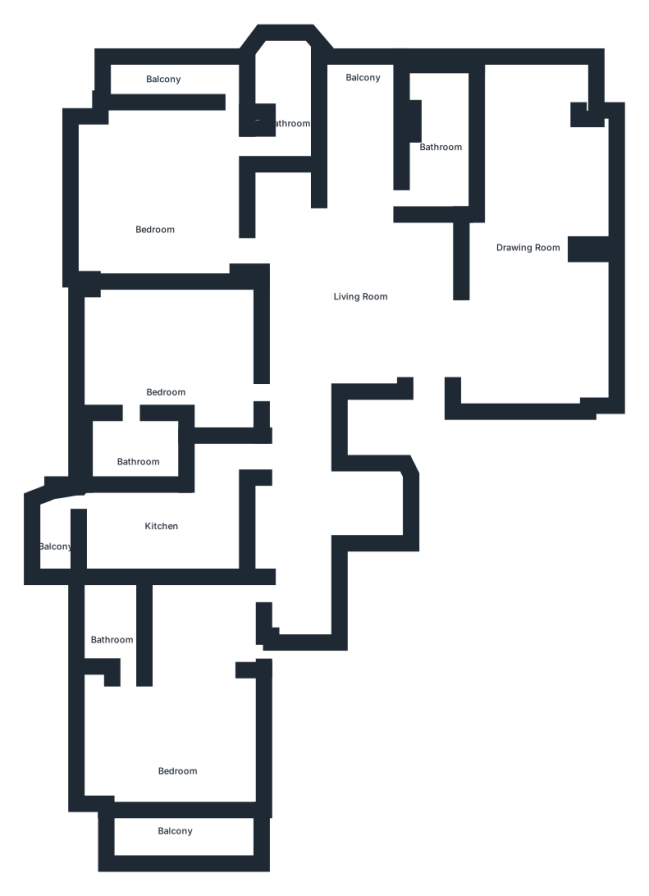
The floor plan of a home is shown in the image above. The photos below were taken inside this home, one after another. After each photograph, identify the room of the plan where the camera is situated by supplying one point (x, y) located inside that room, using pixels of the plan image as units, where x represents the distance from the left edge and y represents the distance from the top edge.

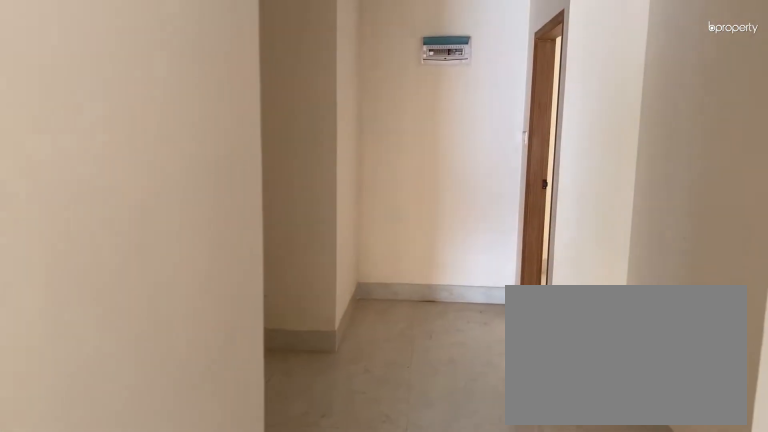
(366, 294)
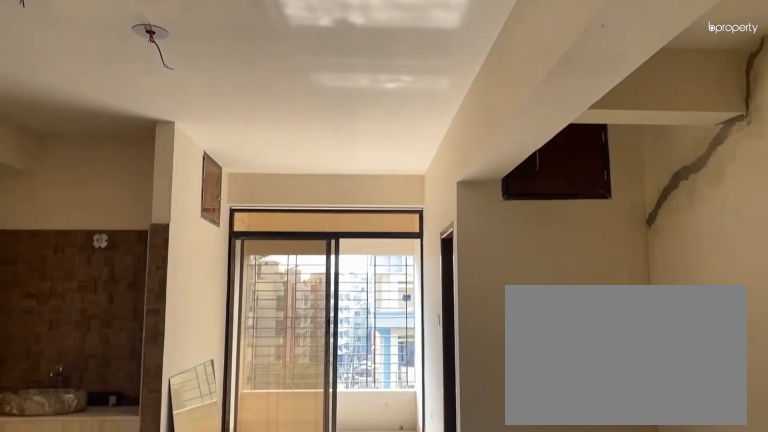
(366, 294)
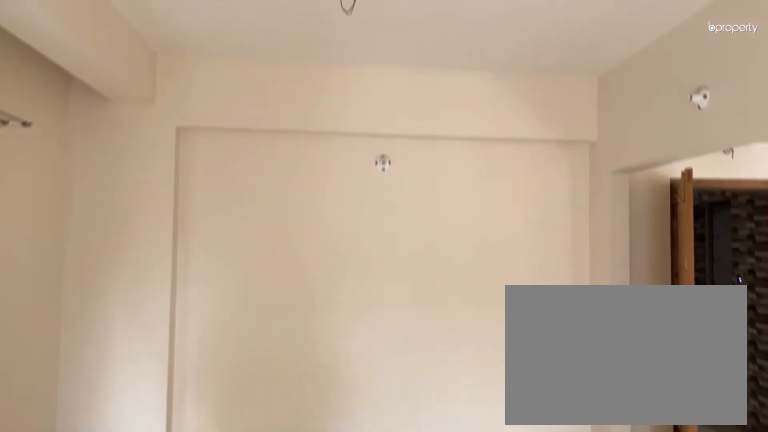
(527, 241)
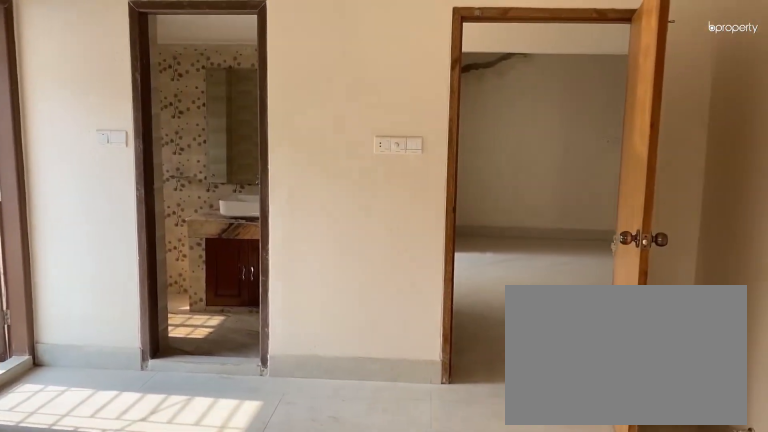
(161, 212)
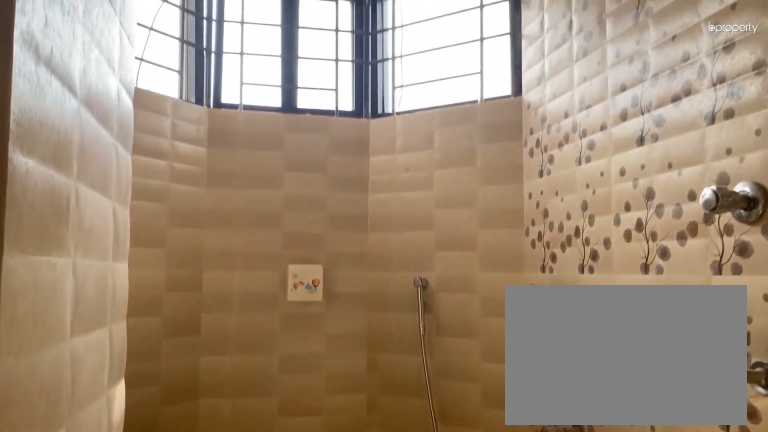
(294, 116)
